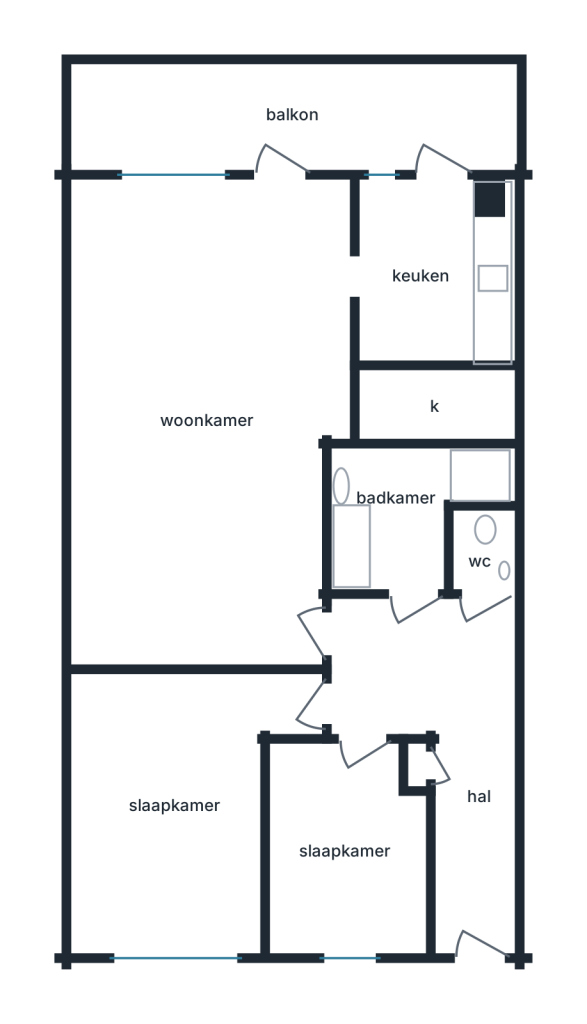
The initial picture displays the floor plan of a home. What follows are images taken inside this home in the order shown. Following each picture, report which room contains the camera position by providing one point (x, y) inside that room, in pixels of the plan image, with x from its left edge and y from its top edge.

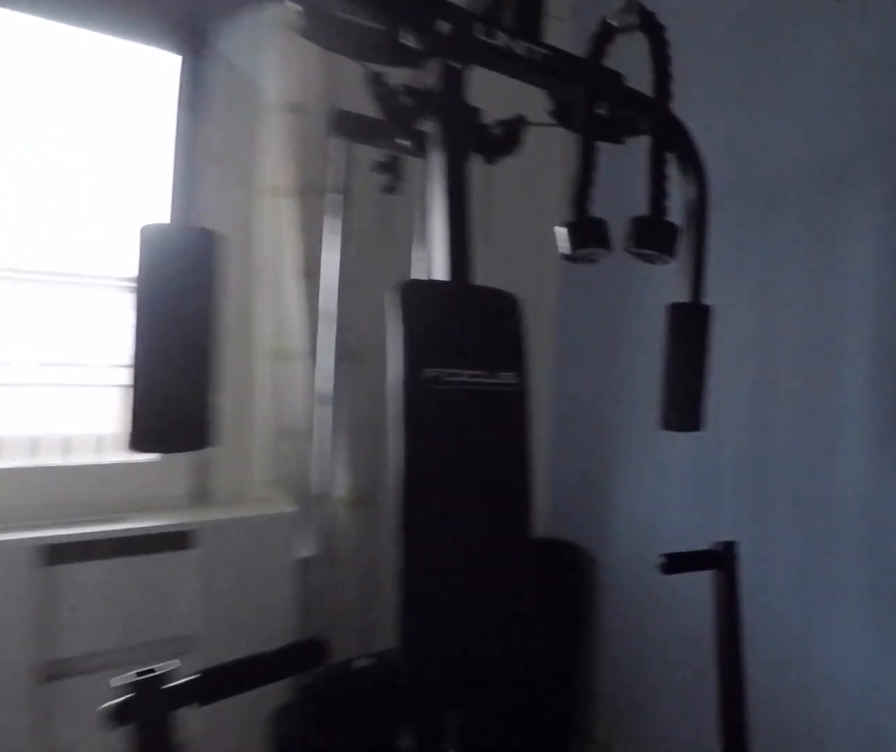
(344, 849)
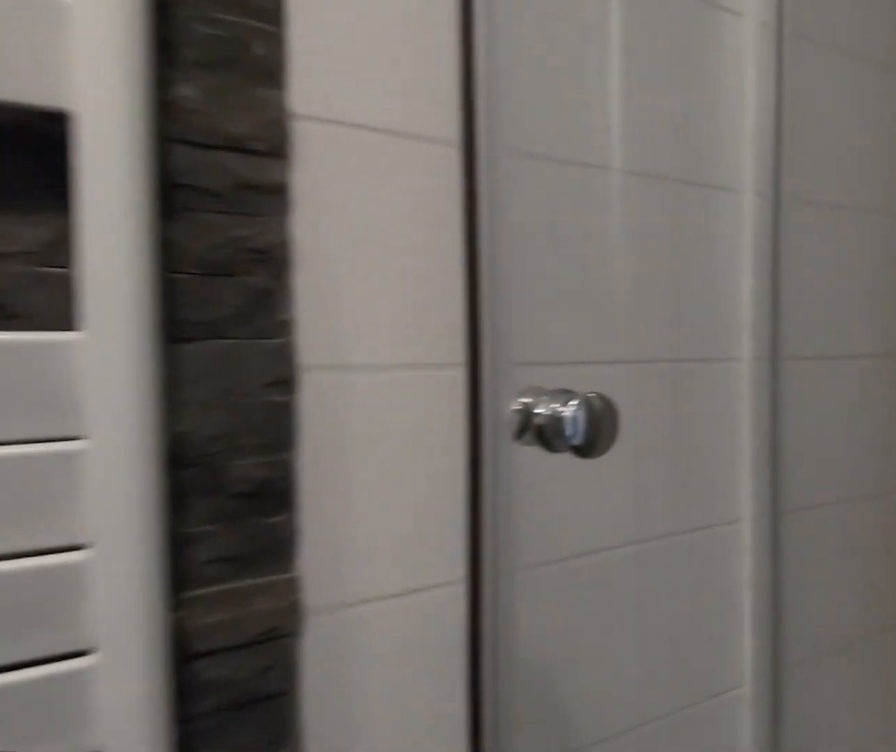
(401, 510)
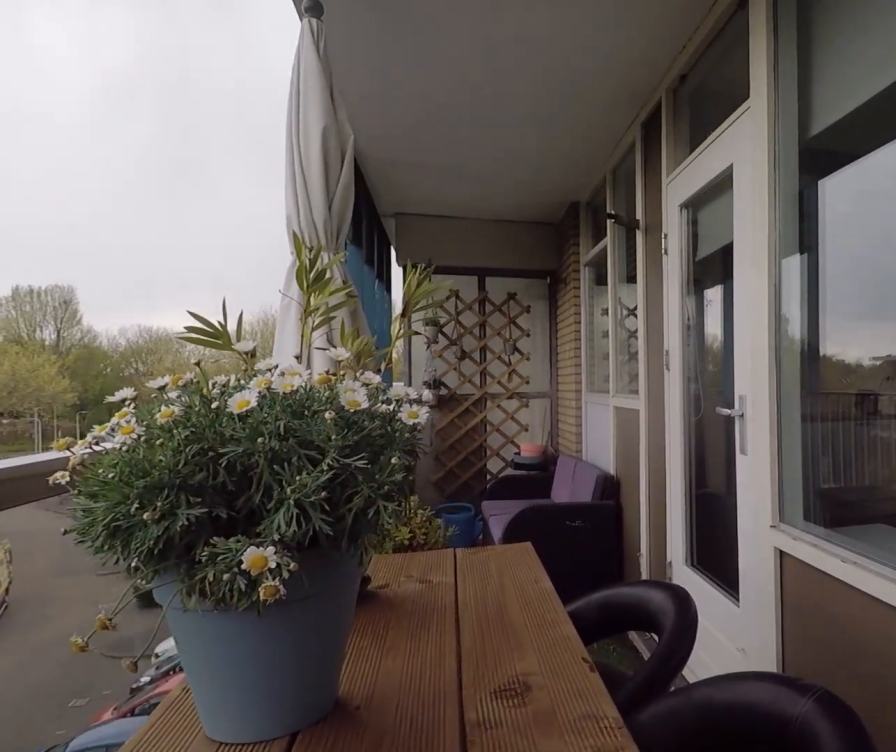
(293, 115)
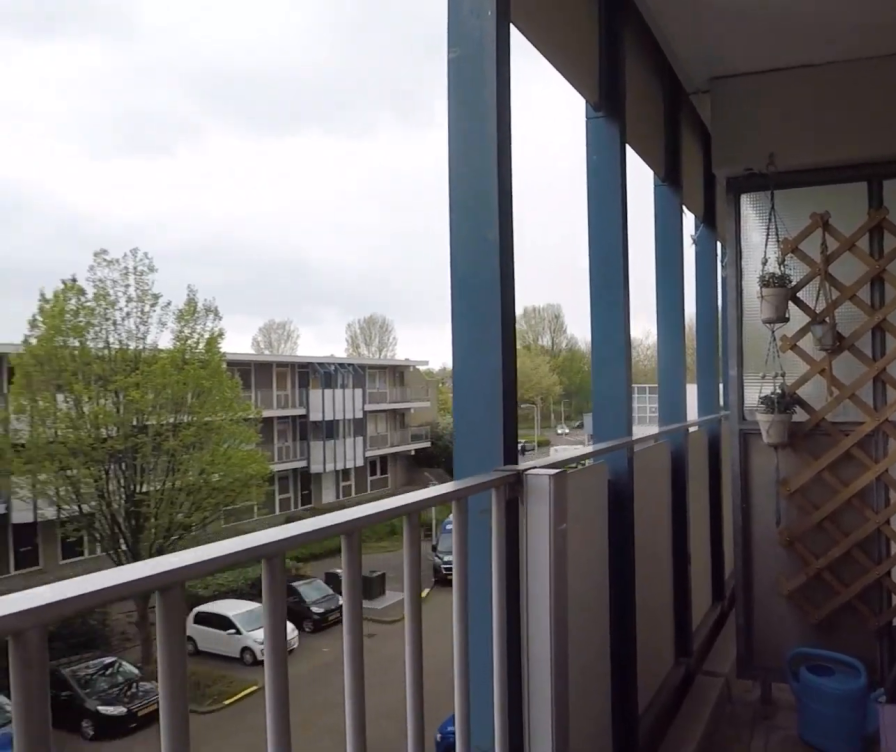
(293, 115)
